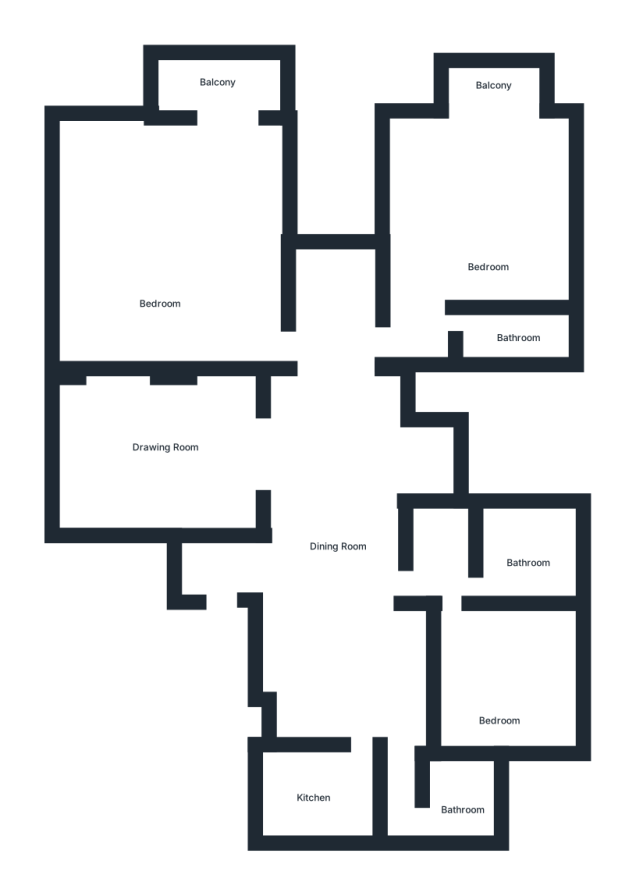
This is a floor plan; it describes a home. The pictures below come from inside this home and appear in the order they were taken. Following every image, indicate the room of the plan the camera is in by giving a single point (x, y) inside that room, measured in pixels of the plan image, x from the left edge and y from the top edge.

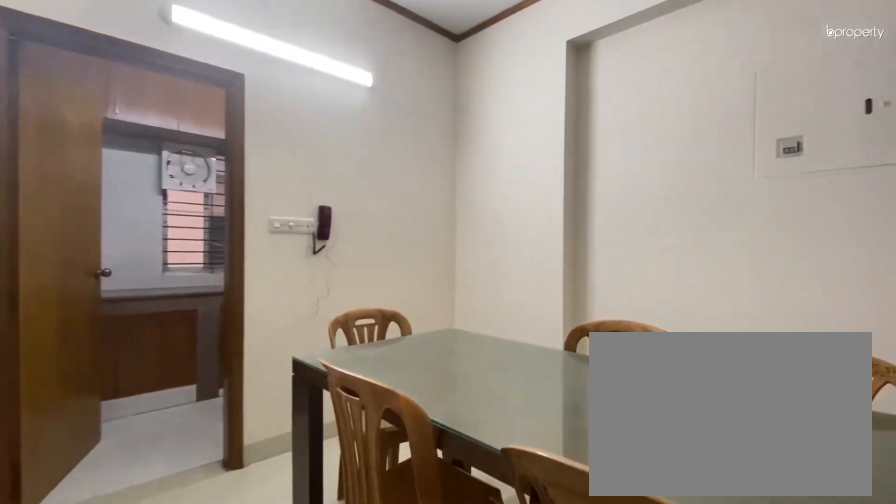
(333, 552)
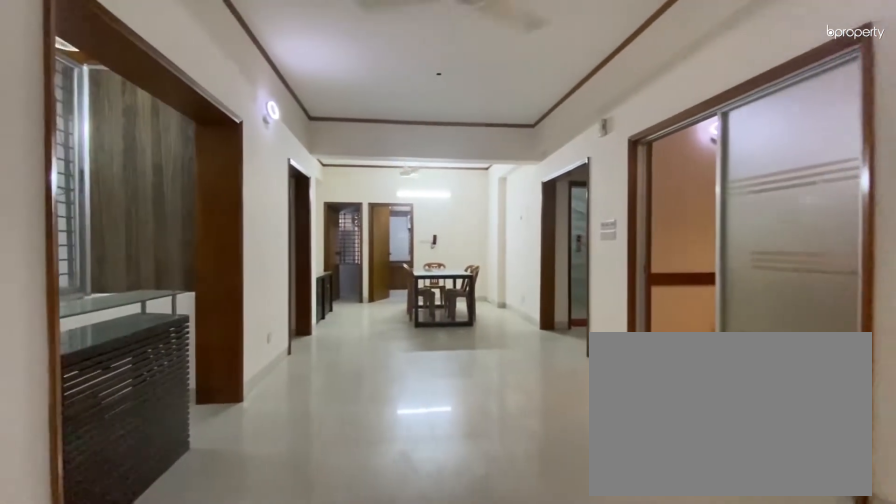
(336, 548)
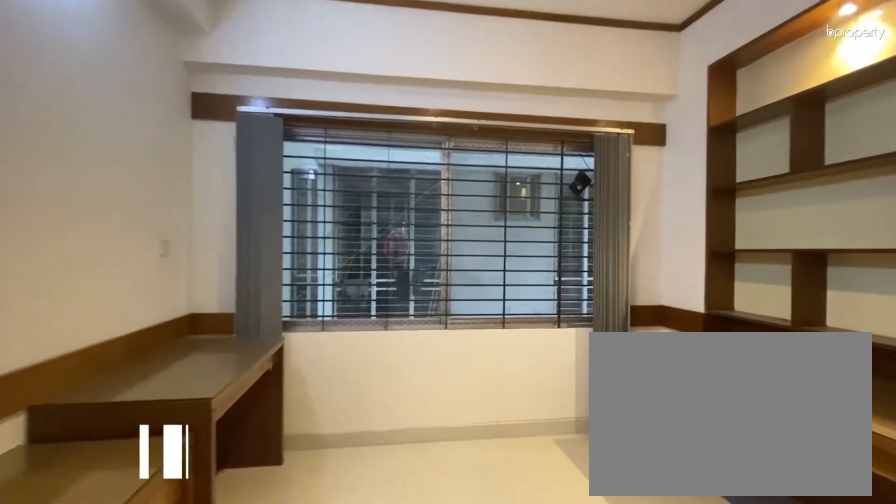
(171, 443)
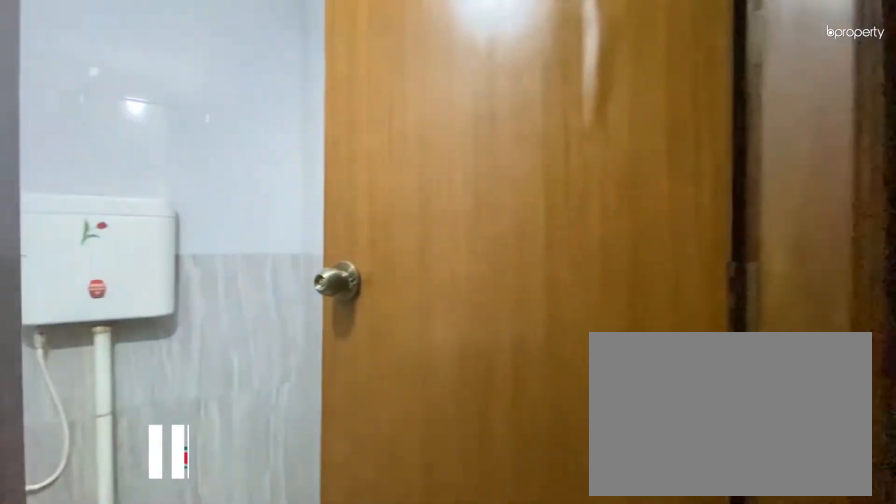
(458, 799)
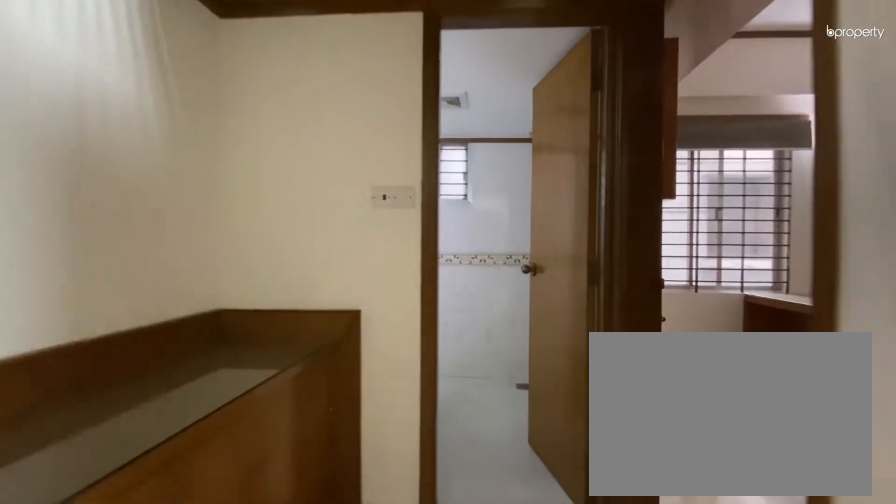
(437, 577)
